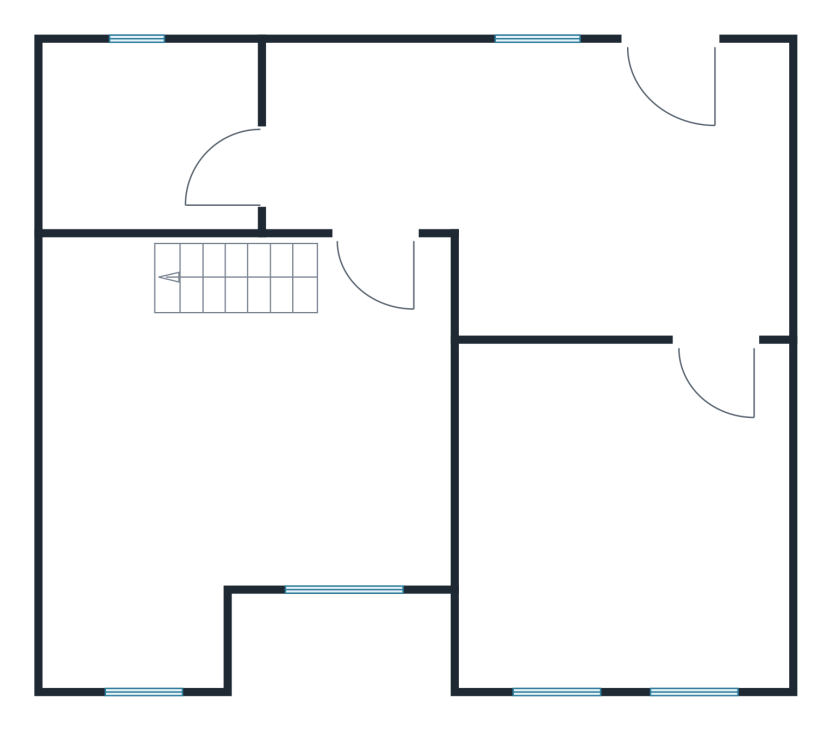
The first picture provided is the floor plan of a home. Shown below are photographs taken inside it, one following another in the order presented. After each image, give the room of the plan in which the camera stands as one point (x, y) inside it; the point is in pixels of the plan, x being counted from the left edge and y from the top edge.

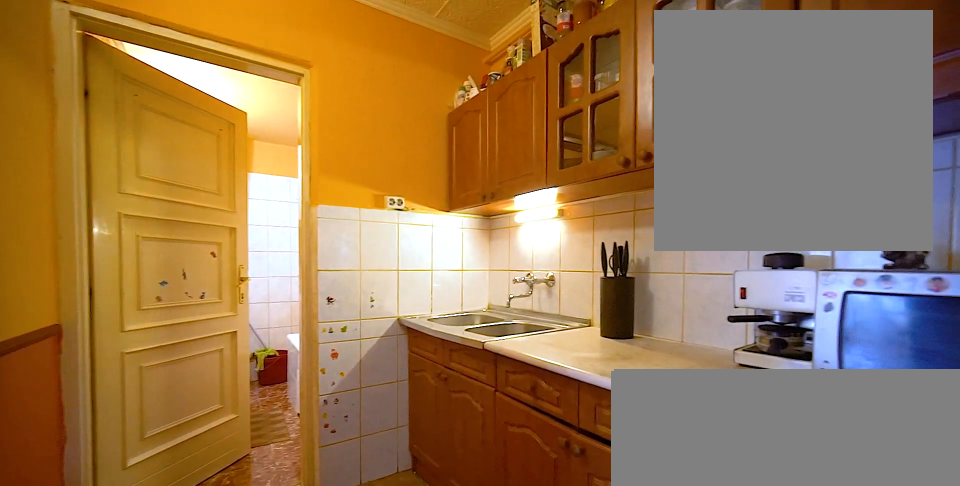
(567, 188)
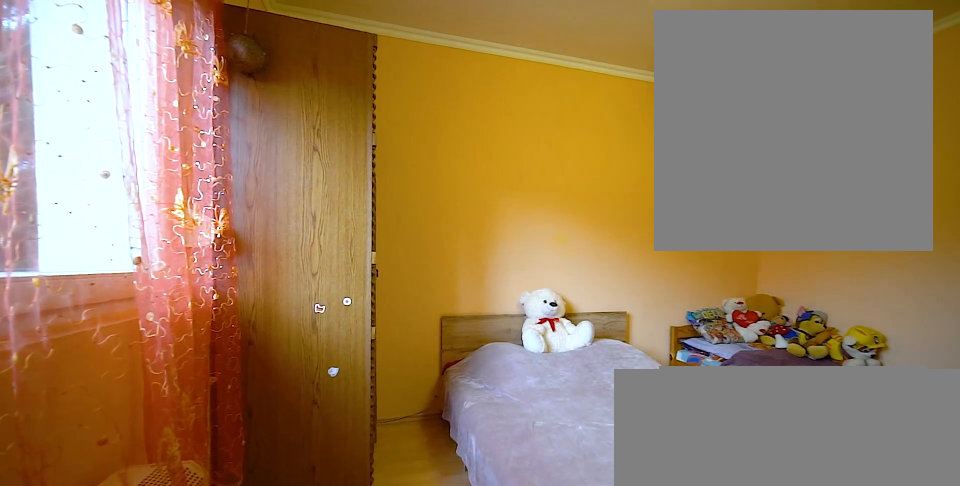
(632, 517)
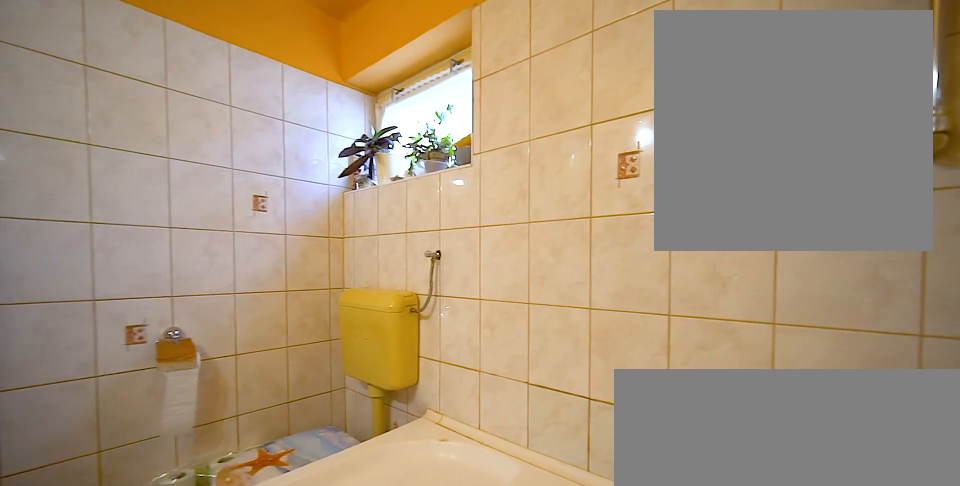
(151, 142)
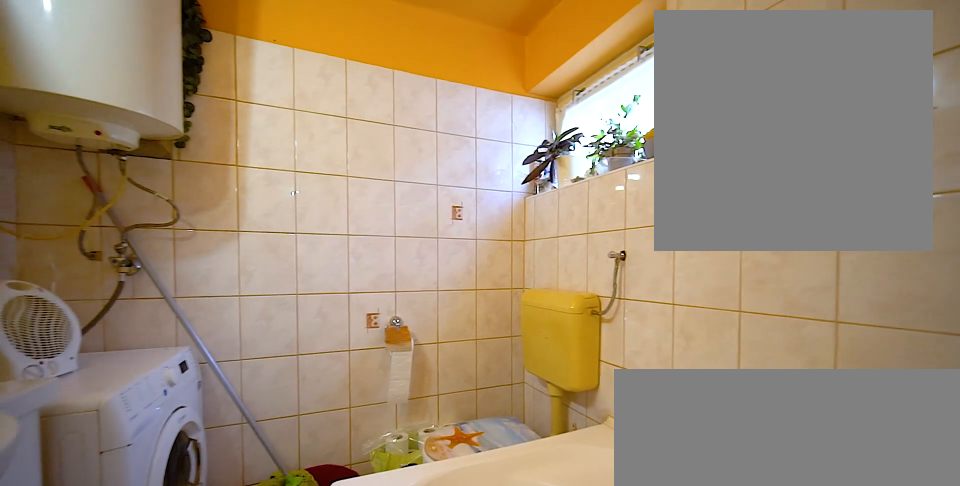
(151, 142)
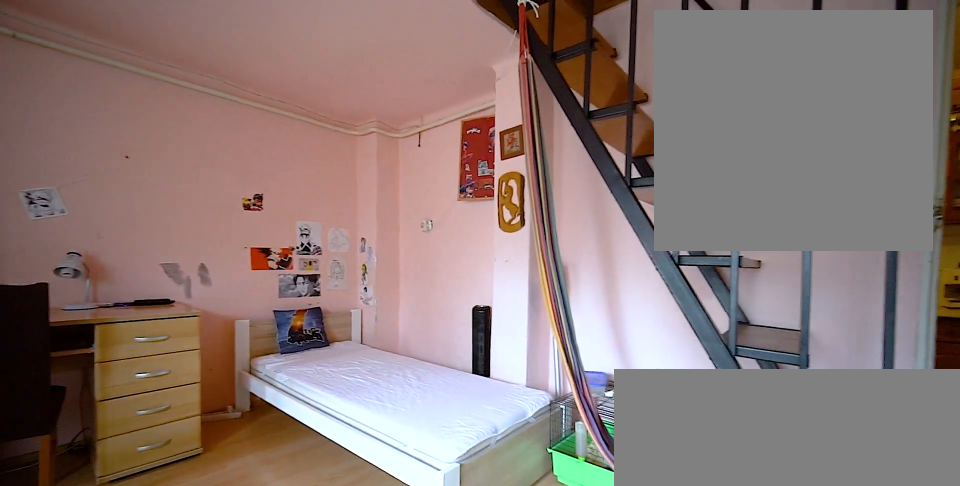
(218, 435)
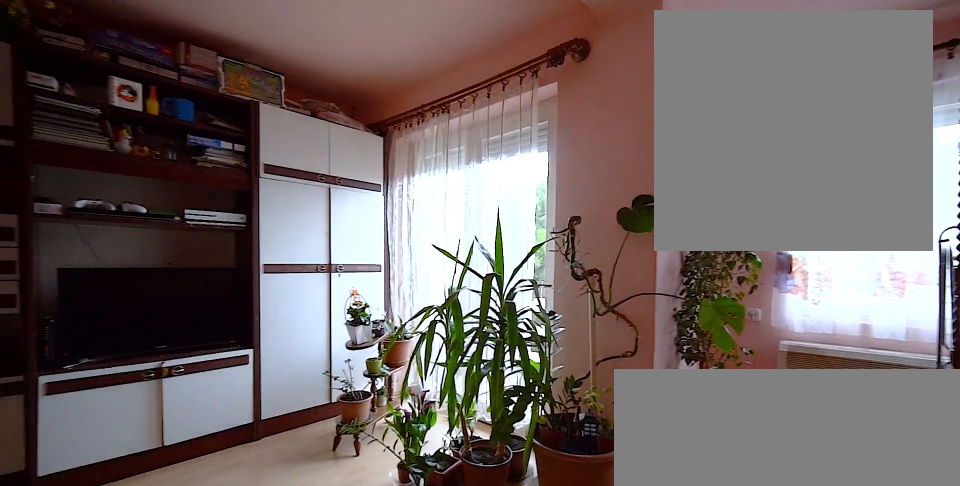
(217, 435)
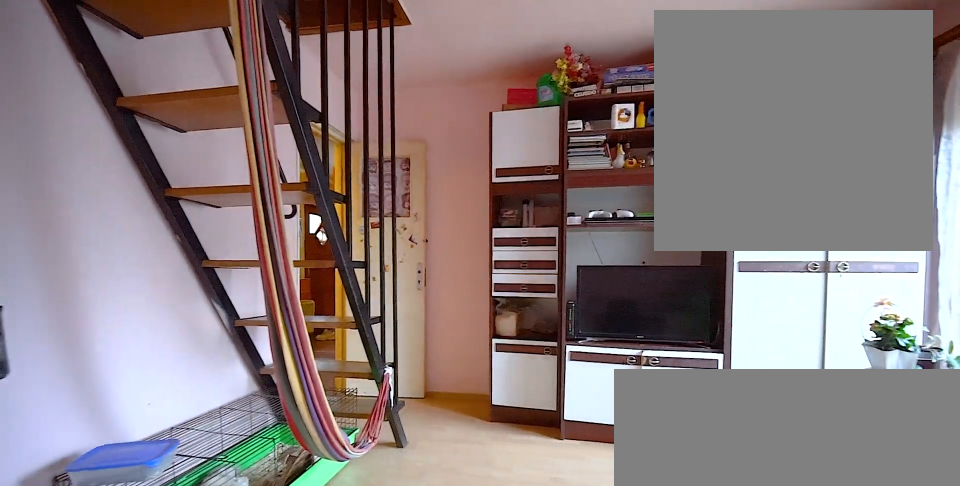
(218, 435)
